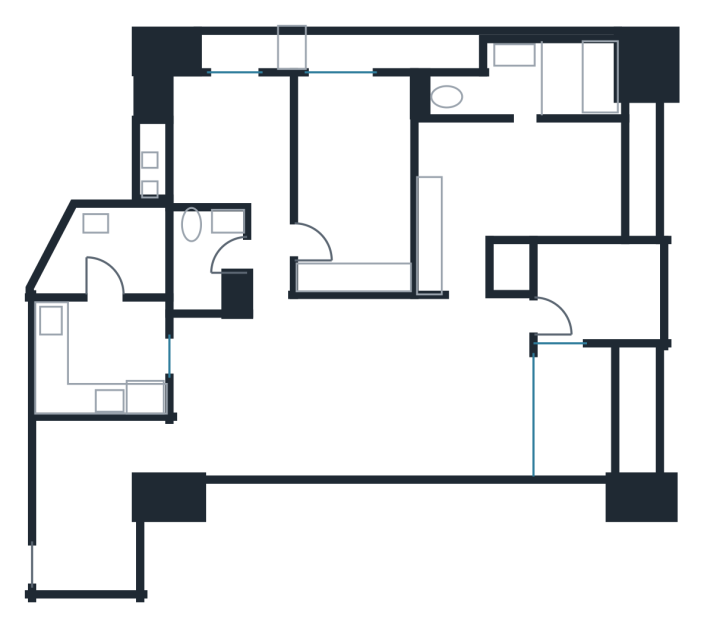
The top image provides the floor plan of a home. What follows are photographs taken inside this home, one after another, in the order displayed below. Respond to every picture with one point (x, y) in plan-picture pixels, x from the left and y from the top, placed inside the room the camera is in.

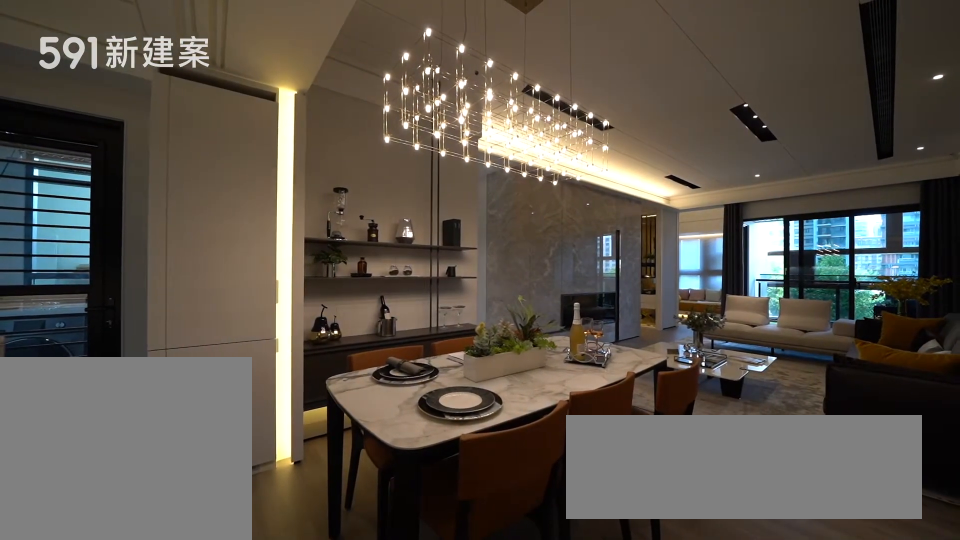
(247, 393)
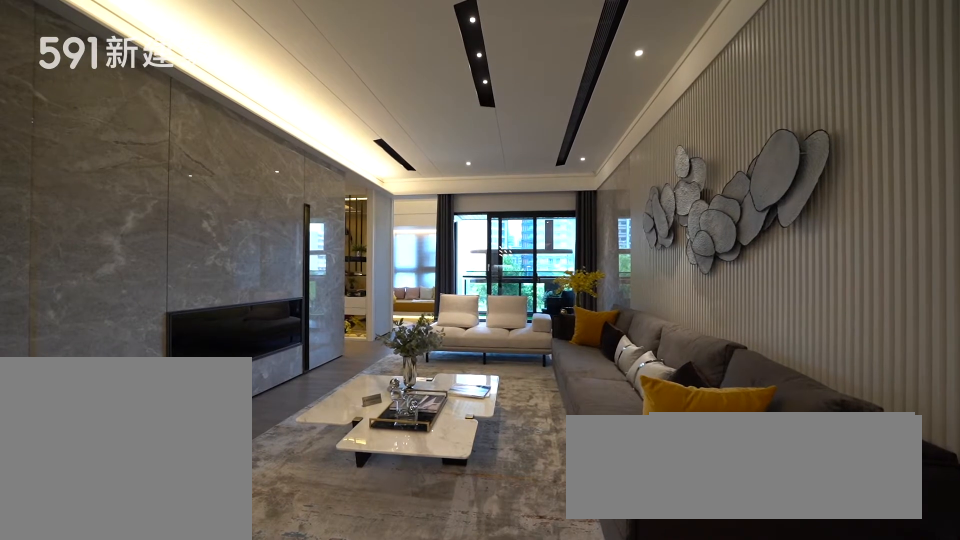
(420, 387)
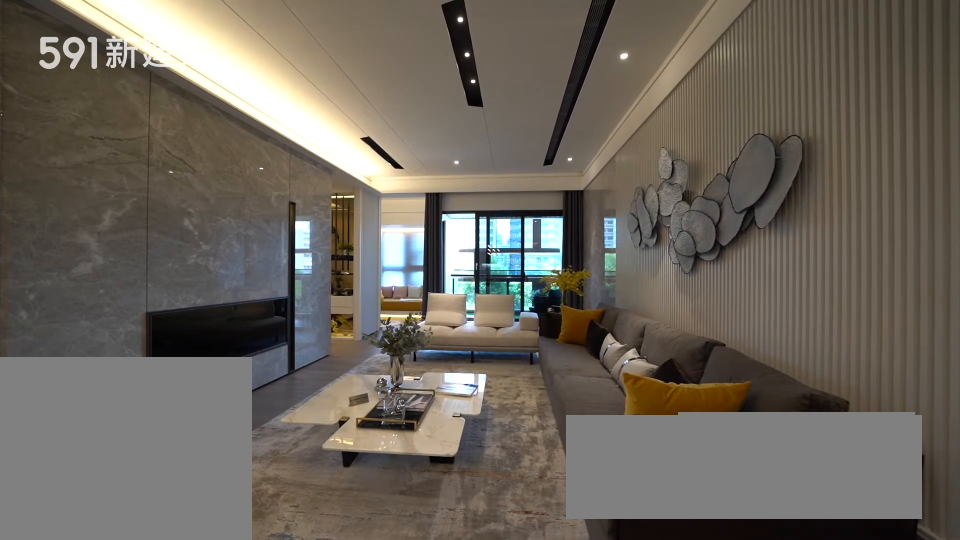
(420, 387)
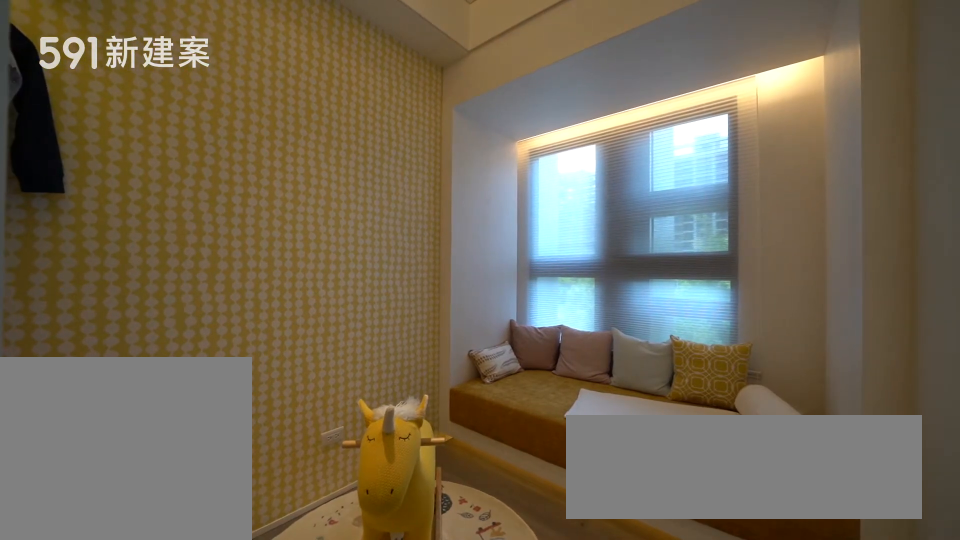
(595, 287)
